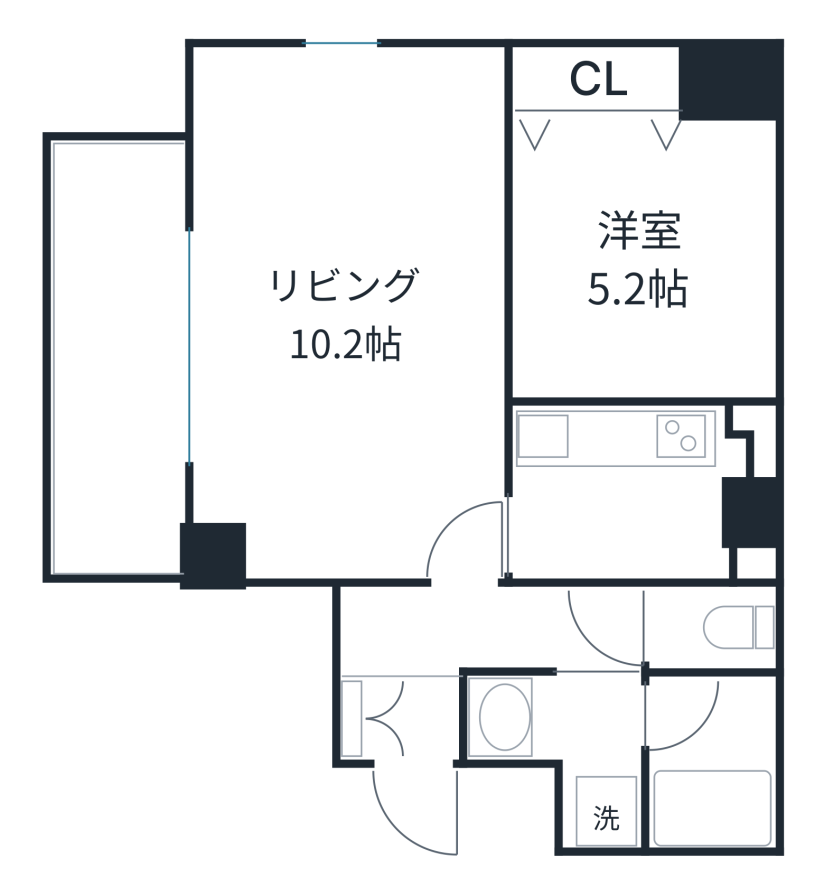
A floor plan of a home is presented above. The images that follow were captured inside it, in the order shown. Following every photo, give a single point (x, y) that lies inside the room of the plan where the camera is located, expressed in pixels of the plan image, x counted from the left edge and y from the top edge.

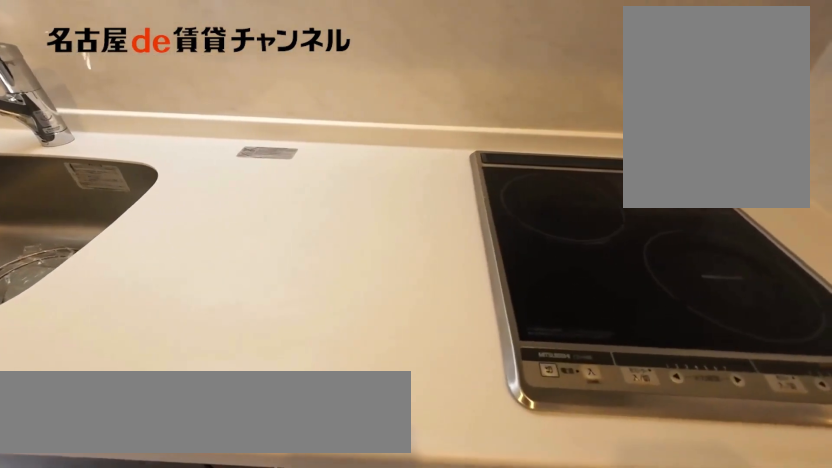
(640, 490)
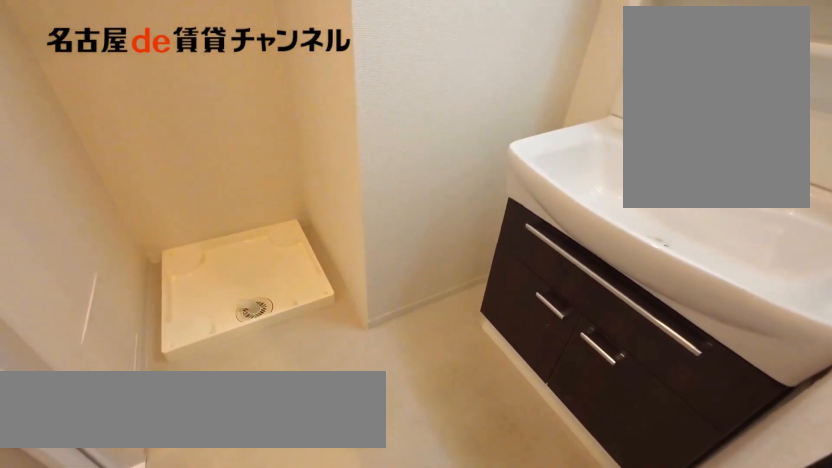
(573, 745)
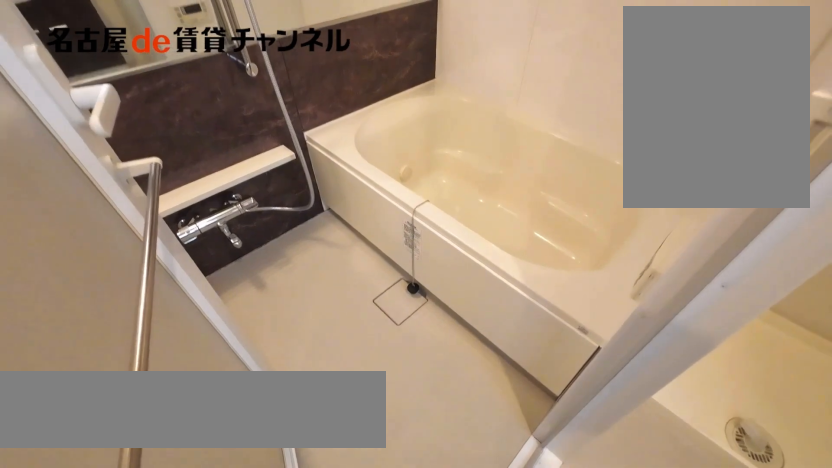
(709, 762)
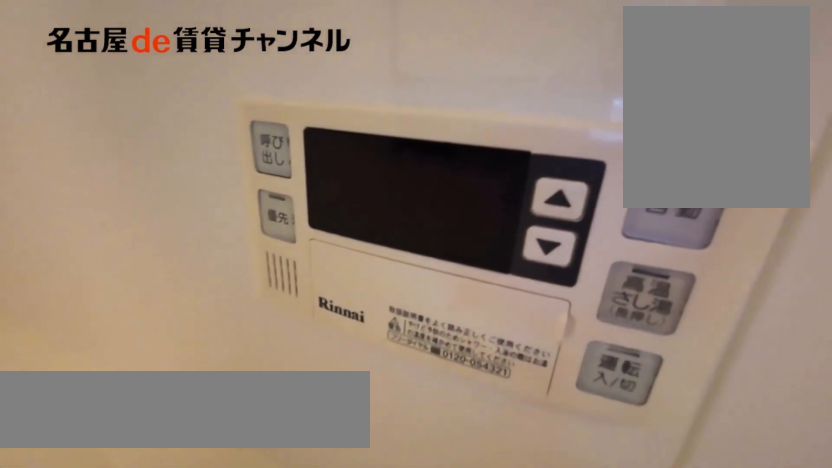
(709, 762)
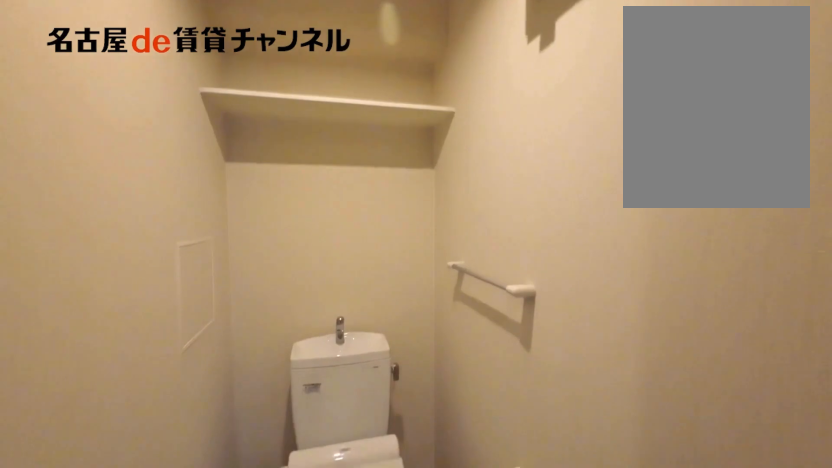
(709, 629)
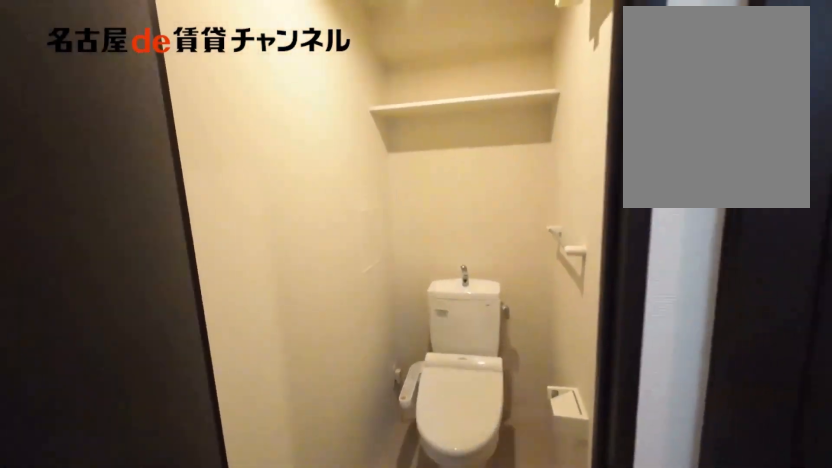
(709, 629)
